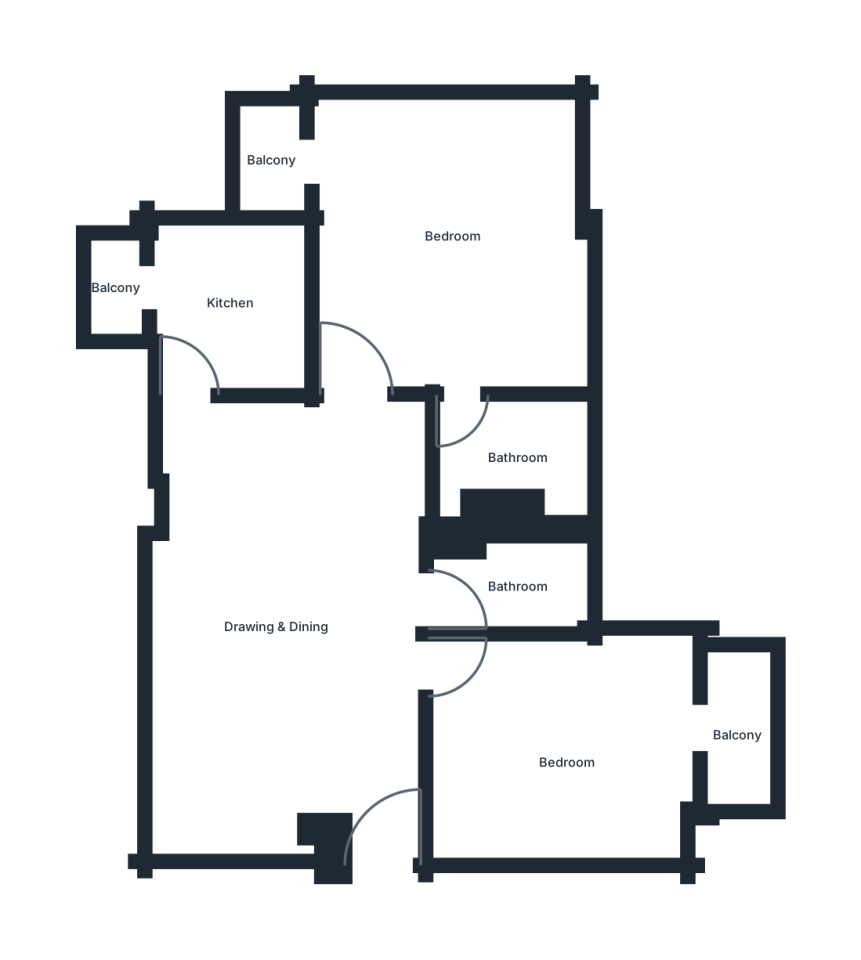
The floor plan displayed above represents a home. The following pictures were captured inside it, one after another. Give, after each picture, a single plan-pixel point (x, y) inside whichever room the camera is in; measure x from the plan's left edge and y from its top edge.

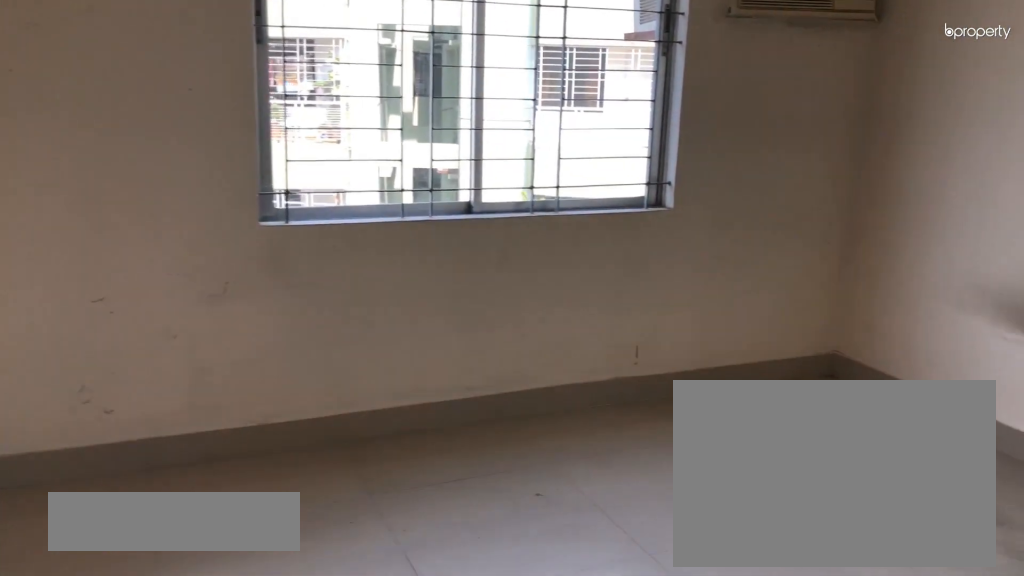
(449, 227)
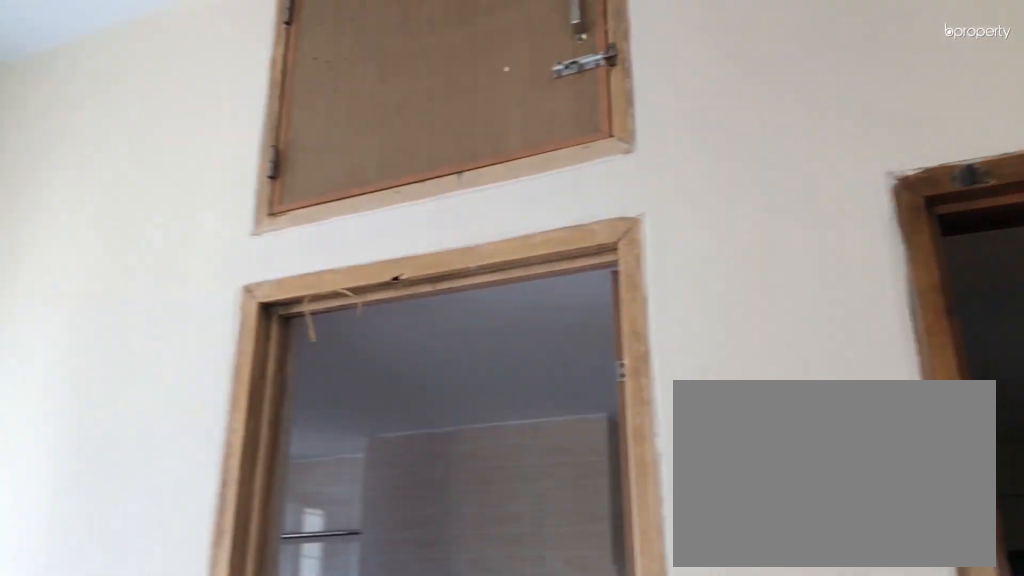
(449, 227)
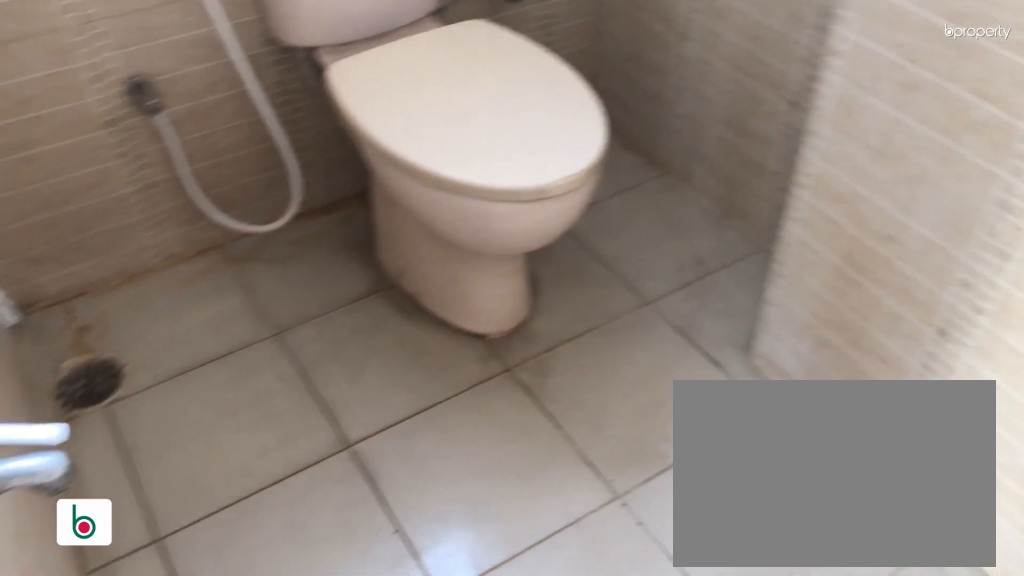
(507, 446)
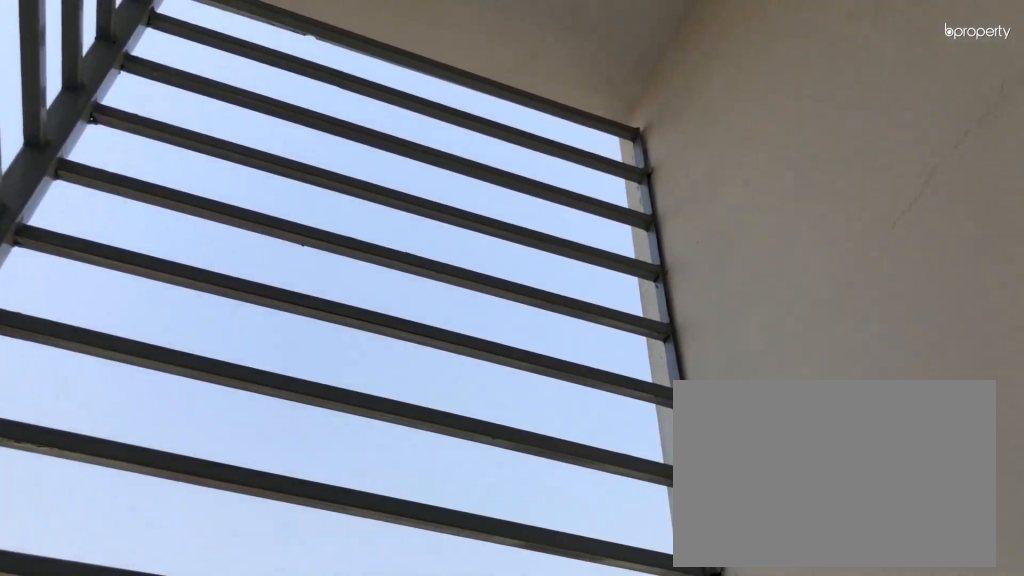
(265, 156)
